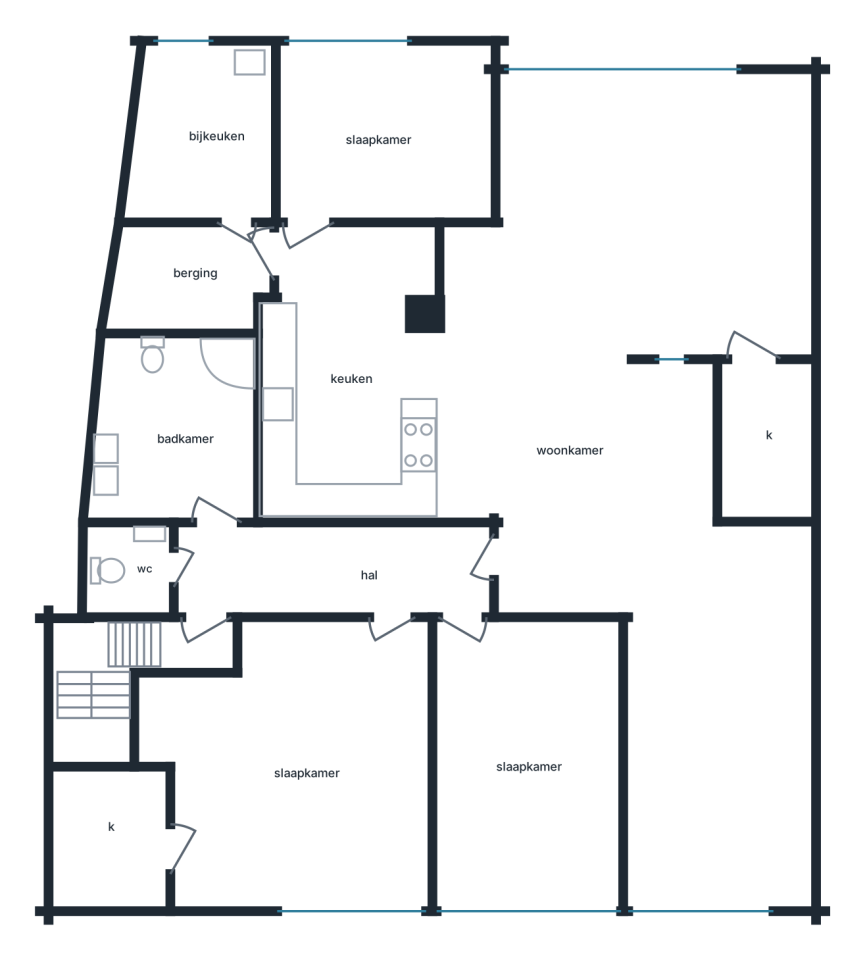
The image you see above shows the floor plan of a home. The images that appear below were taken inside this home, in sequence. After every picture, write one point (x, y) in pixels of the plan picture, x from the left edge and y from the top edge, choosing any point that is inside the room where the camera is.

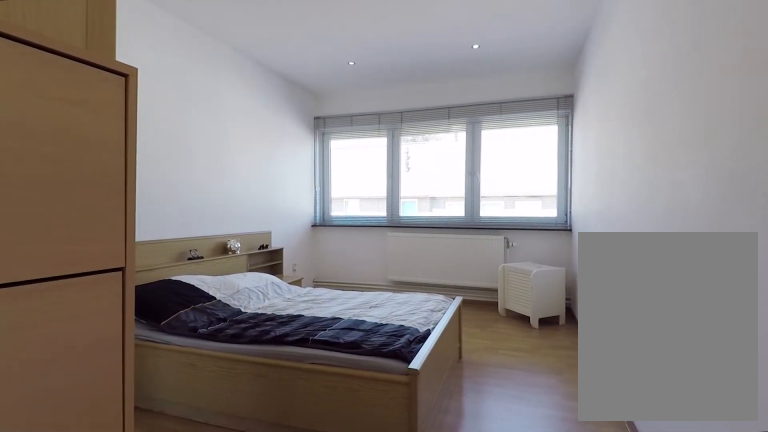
(528, 764)
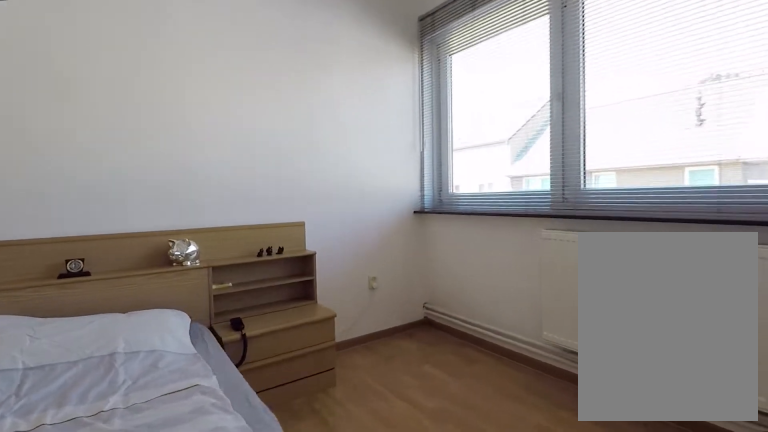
(528, 764)
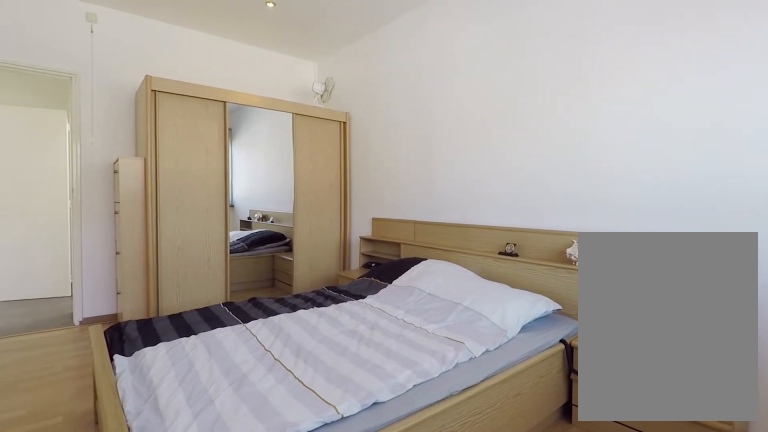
(528, 764)
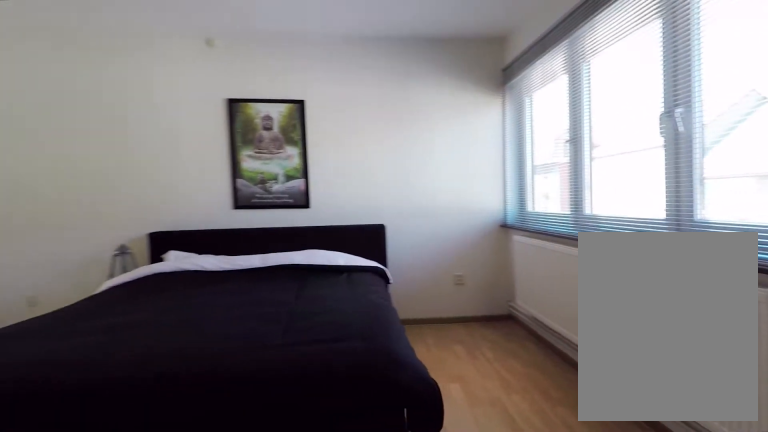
(300, 767)
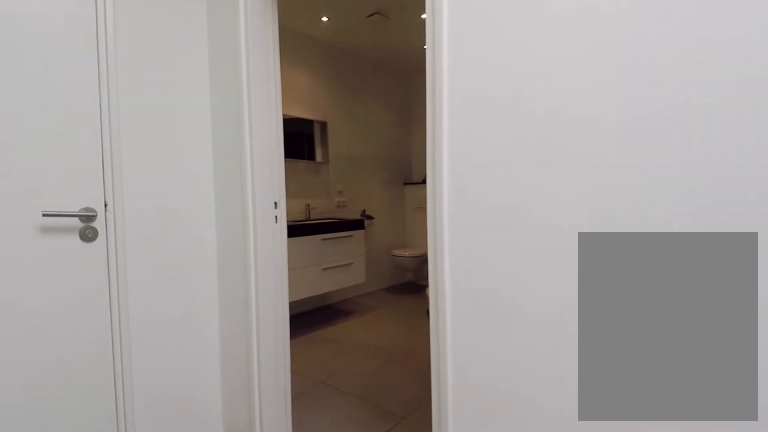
(318, 579)
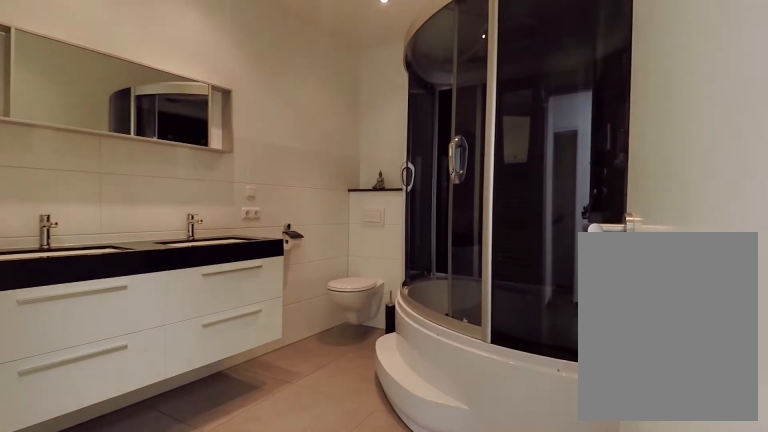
(176, 429)
